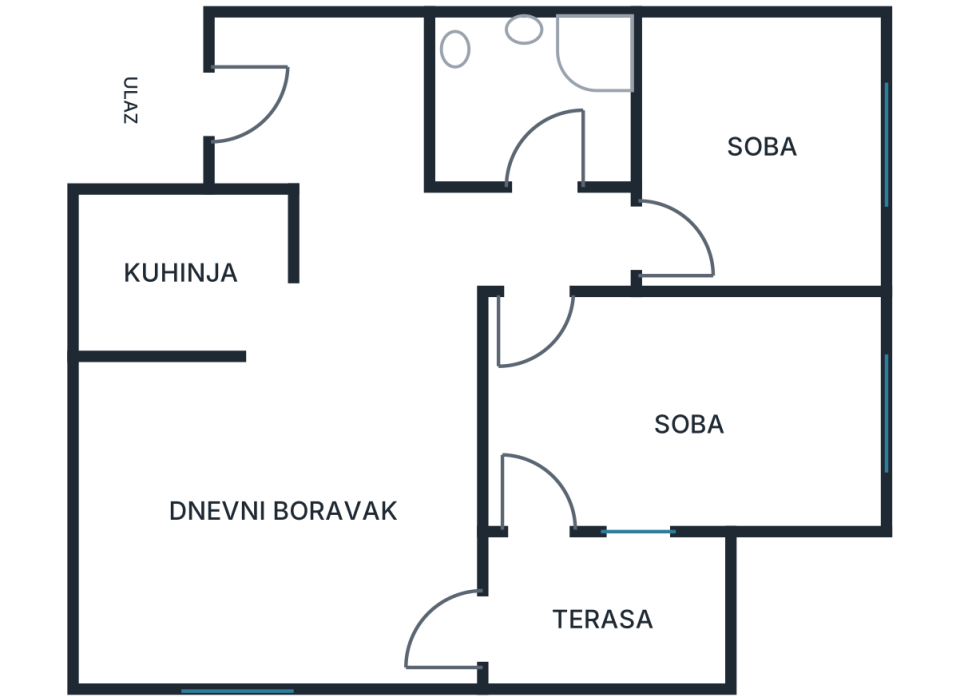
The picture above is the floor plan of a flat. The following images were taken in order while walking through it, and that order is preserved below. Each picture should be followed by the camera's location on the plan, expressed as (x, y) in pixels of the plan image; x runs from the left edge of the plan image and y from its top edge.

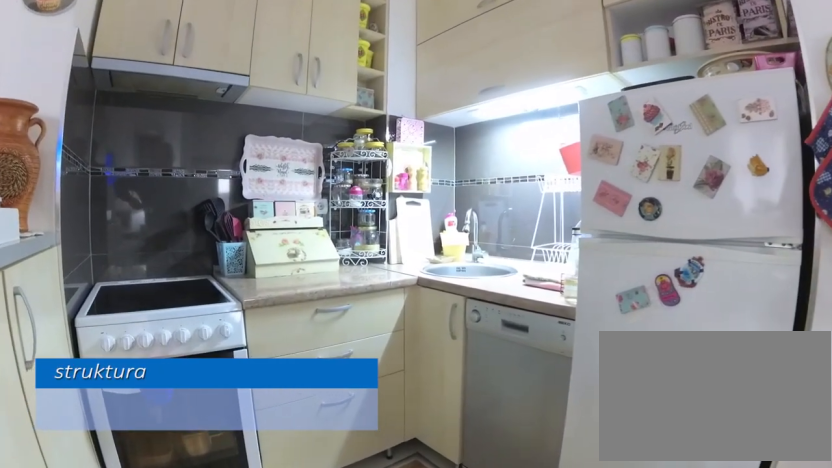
(226, 294)
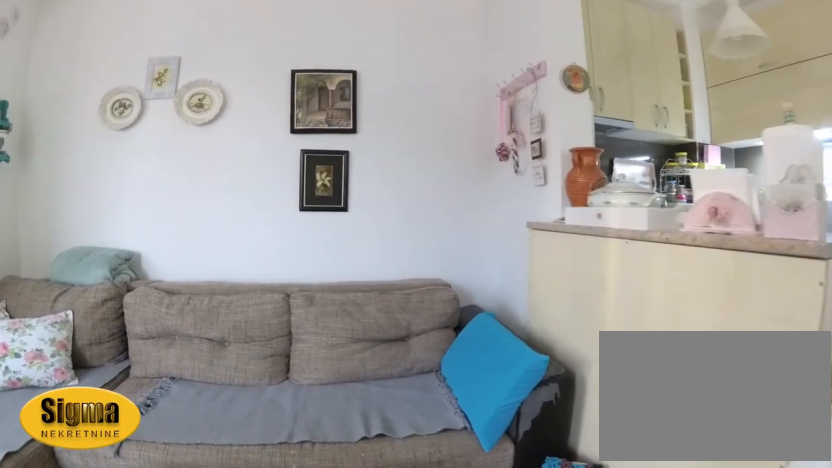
(264, 501)
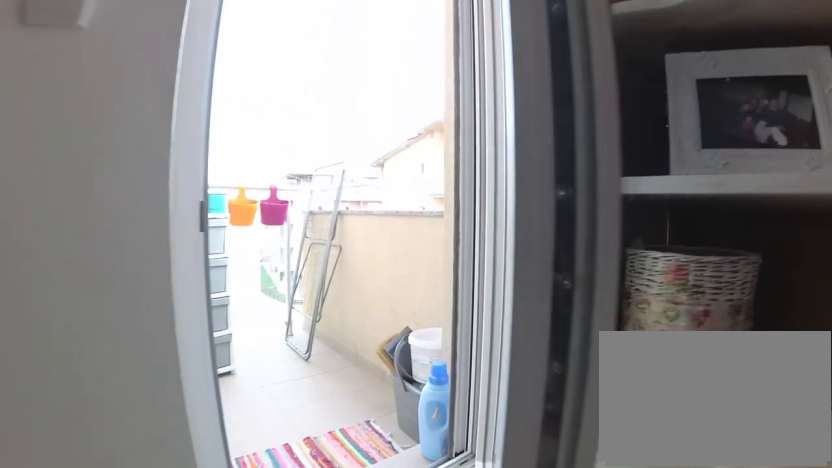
(371, 608)
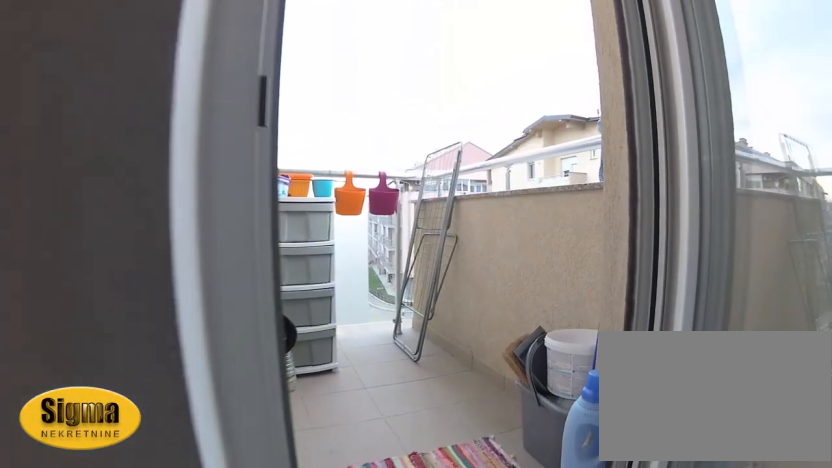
(402, 615)
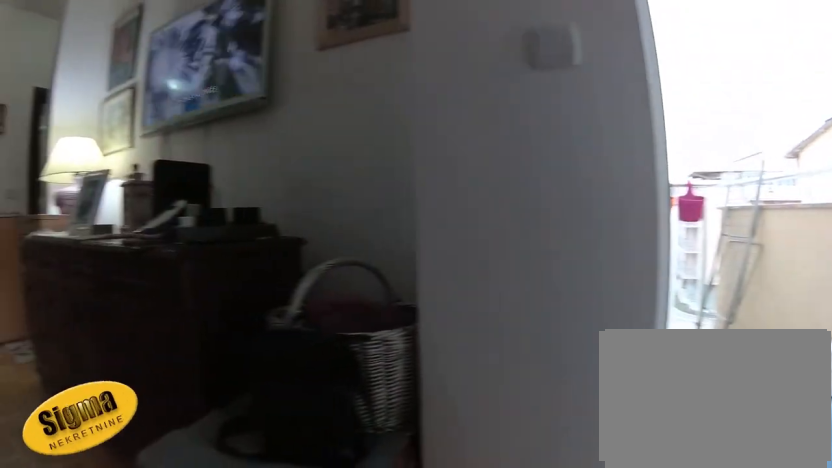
(376, 624)
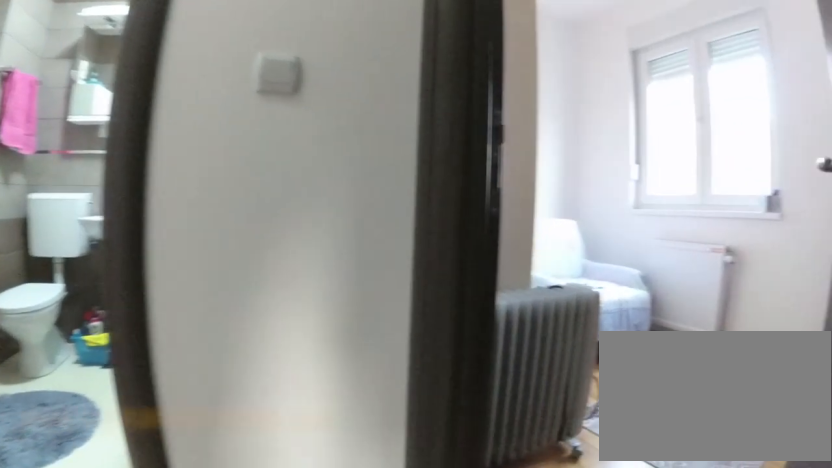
(546, 302)
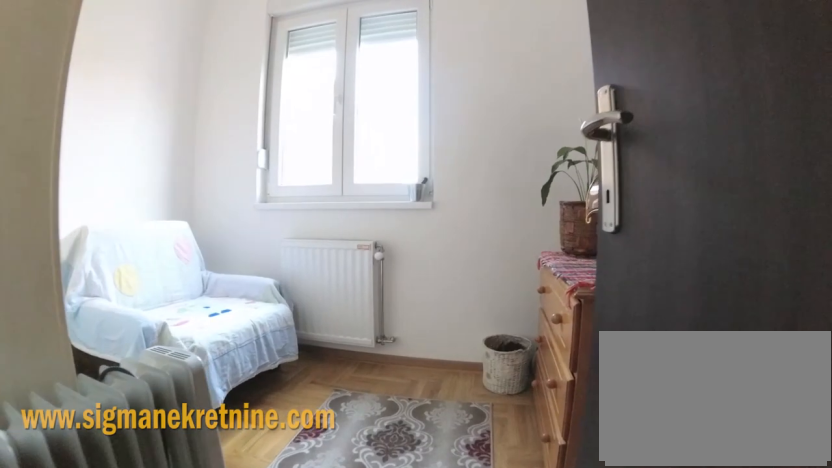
(592, 250)
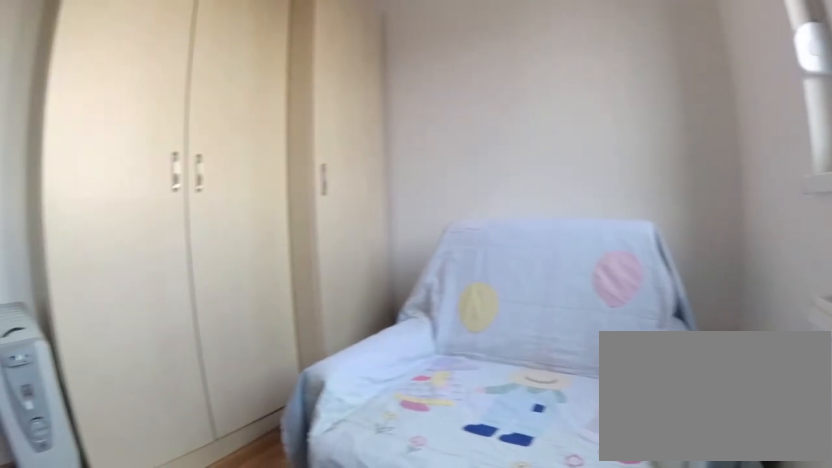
(841, 207)
